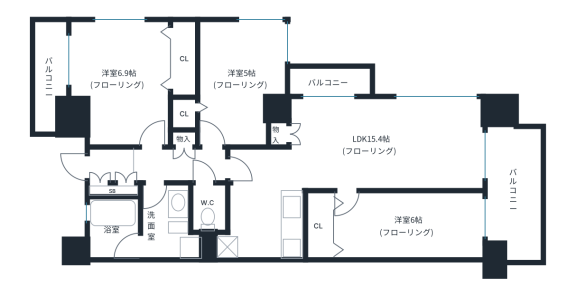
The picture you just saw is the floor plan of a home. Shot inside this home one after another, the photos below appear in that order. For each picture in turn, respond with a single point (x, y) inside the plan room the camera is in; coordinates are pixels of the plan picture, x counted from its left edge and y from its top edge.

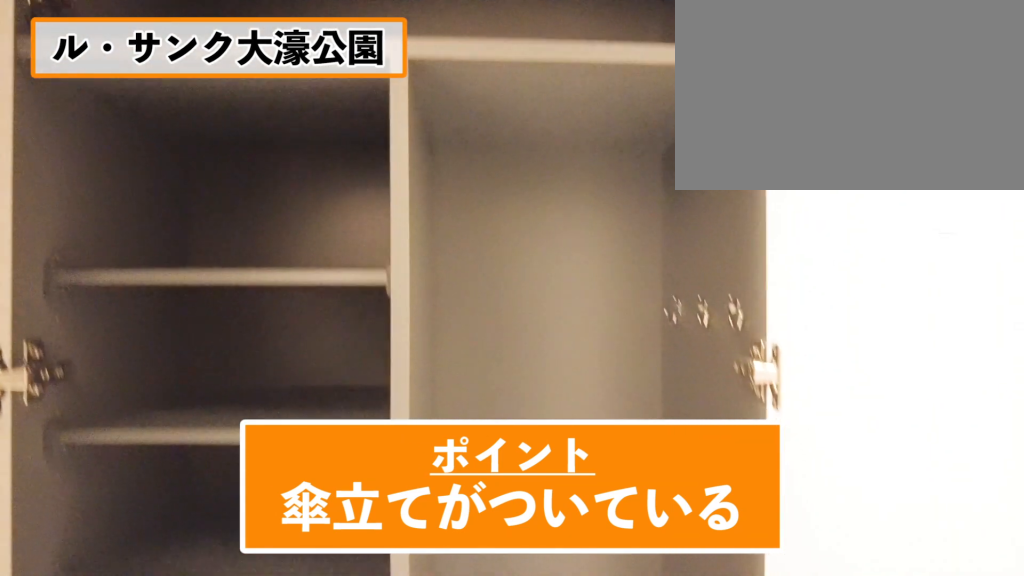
(104, 168)
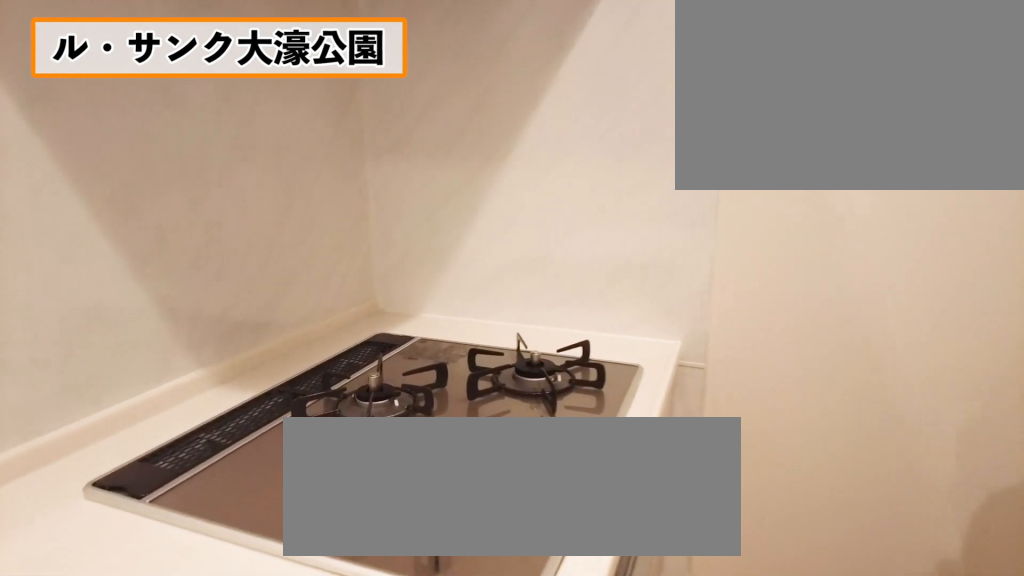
(262, 230)
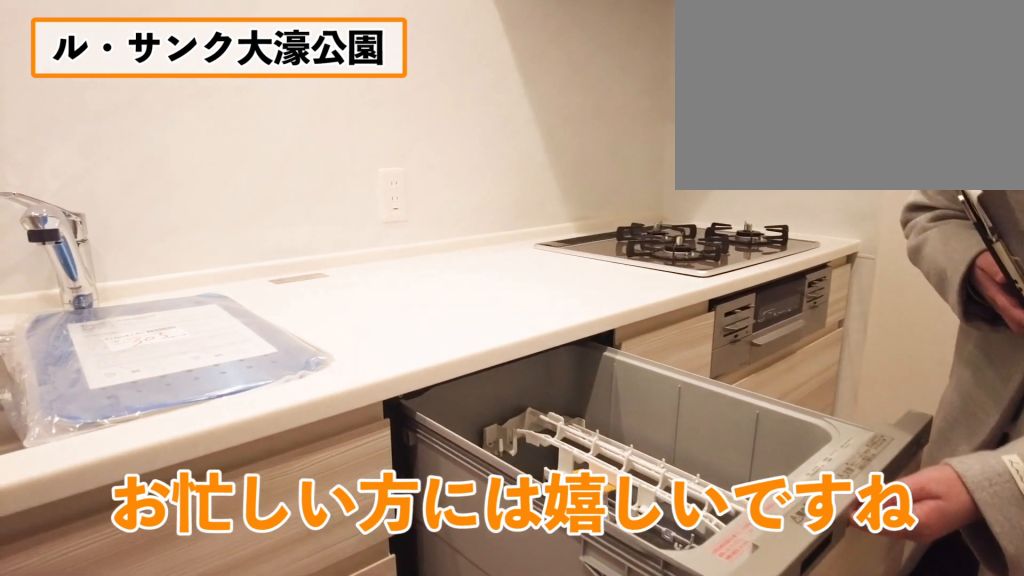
(262, 230)
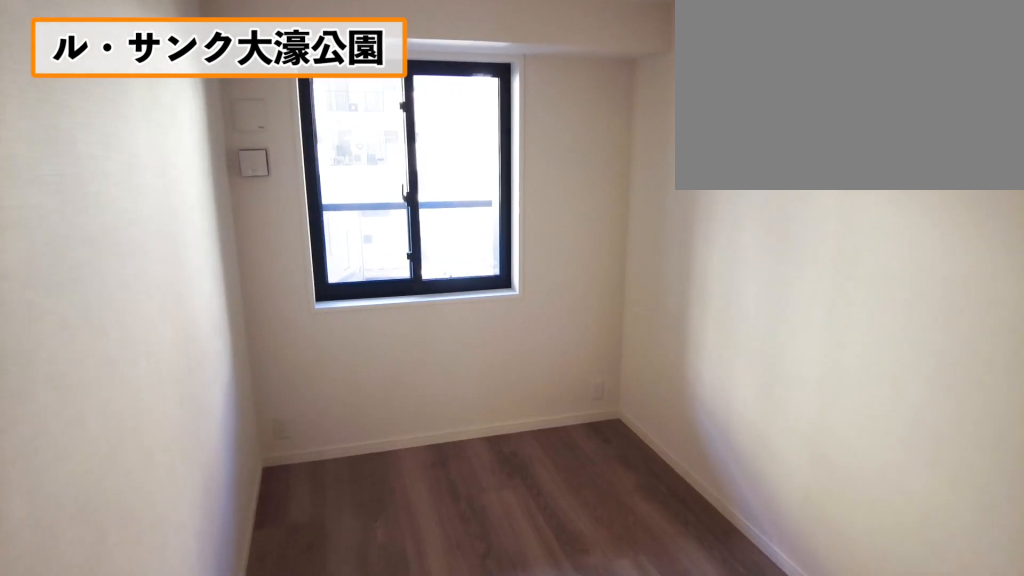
(409, 225)
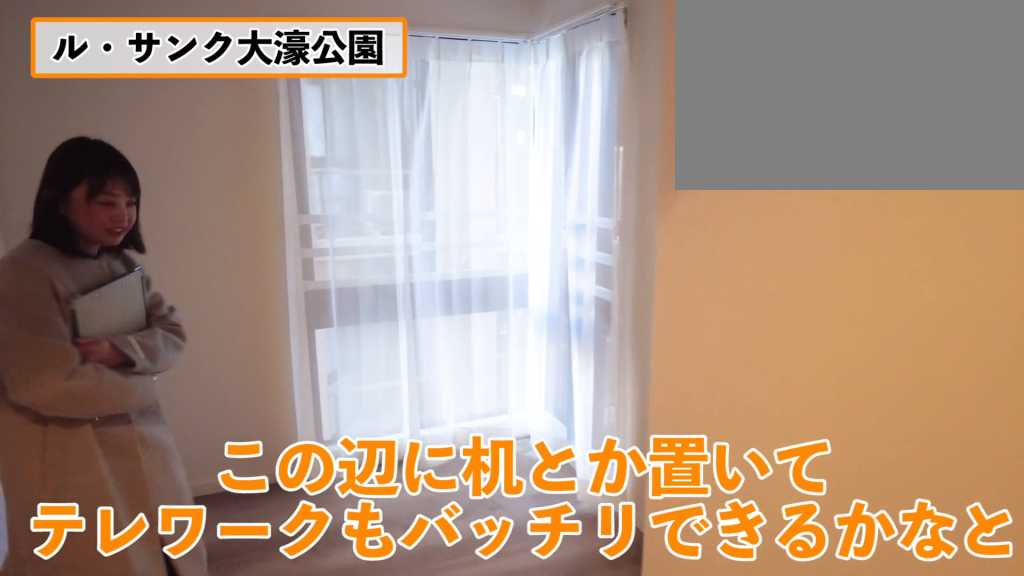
(240, 80)
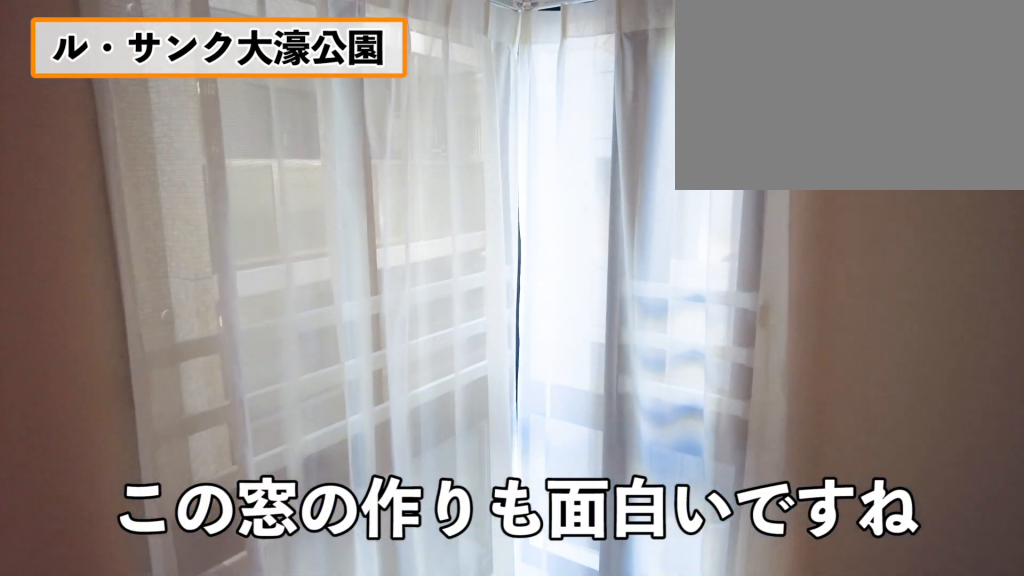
(240, 80)
